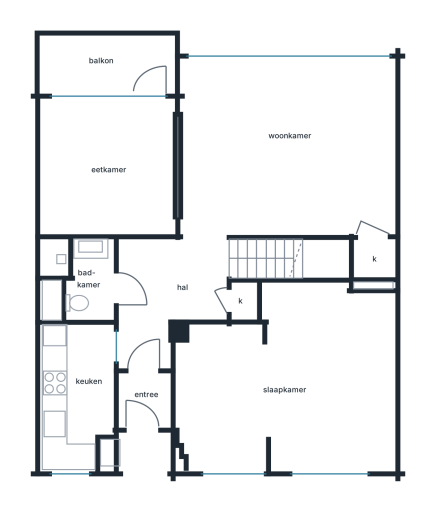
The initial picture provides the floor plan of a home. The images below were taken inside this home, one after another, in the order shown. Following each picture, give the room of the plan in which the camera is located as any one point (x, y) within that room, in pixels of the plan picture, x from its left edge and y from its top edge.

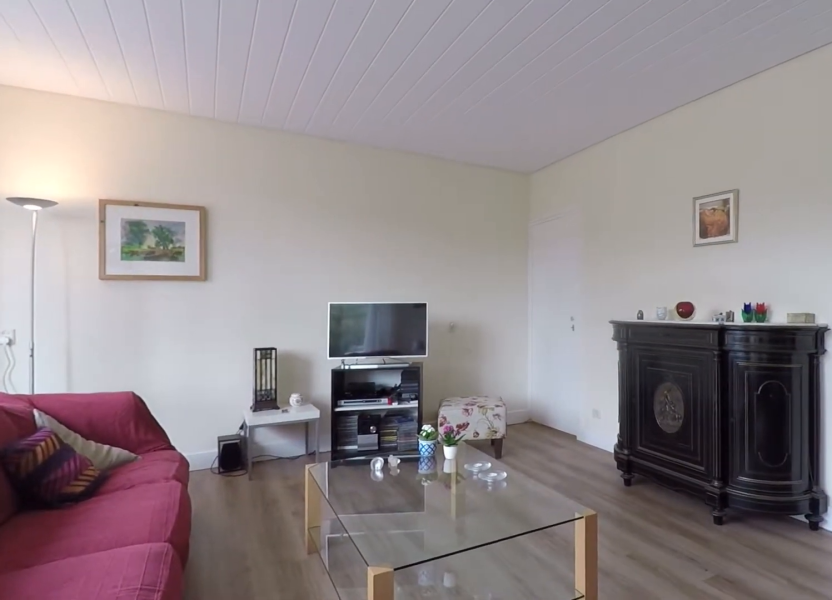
(385, 135)
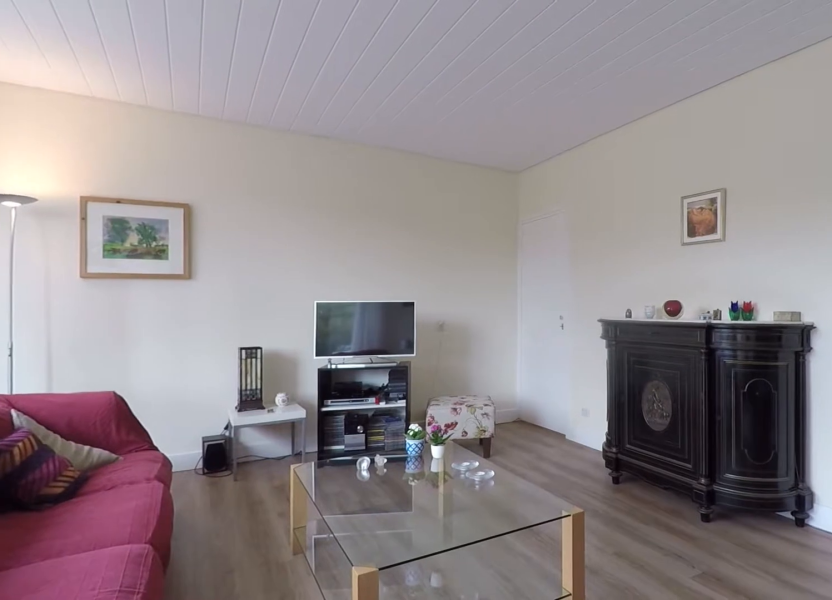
(385, 135)
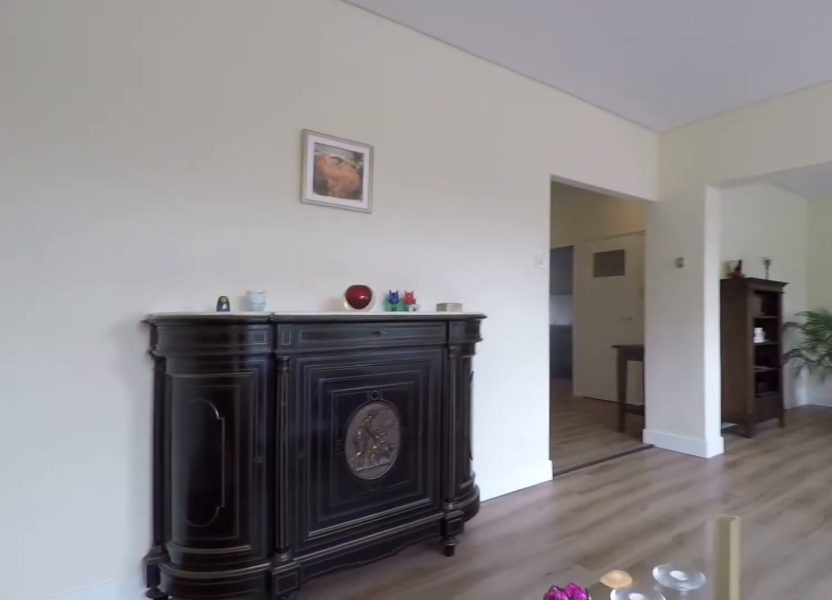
(234, 157)
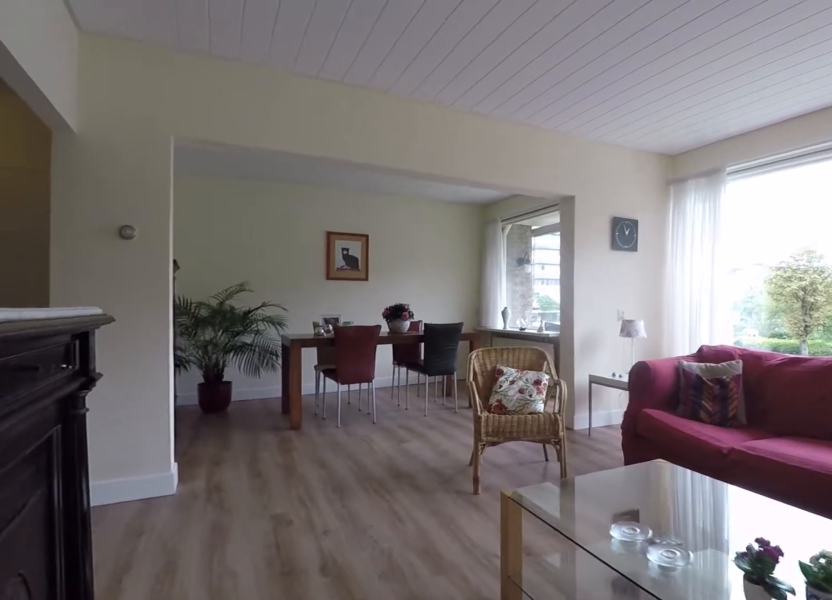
(226, 160)
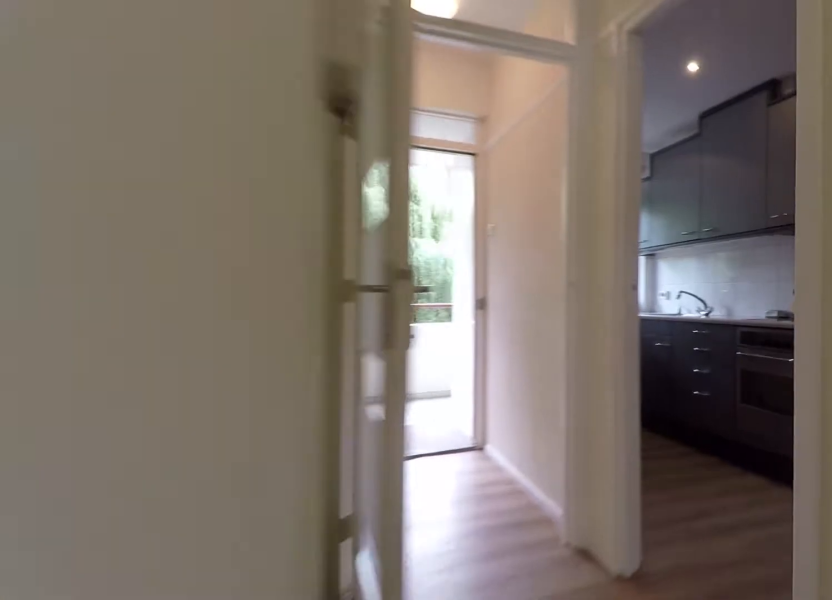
(163, 313)
